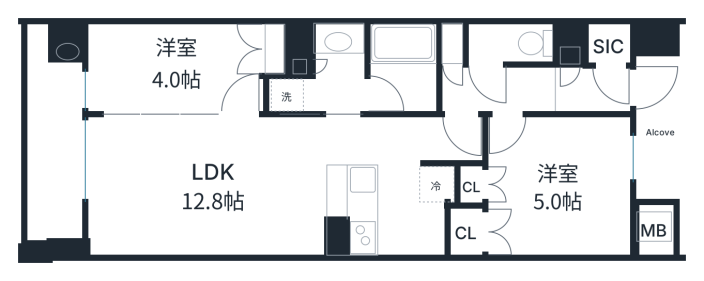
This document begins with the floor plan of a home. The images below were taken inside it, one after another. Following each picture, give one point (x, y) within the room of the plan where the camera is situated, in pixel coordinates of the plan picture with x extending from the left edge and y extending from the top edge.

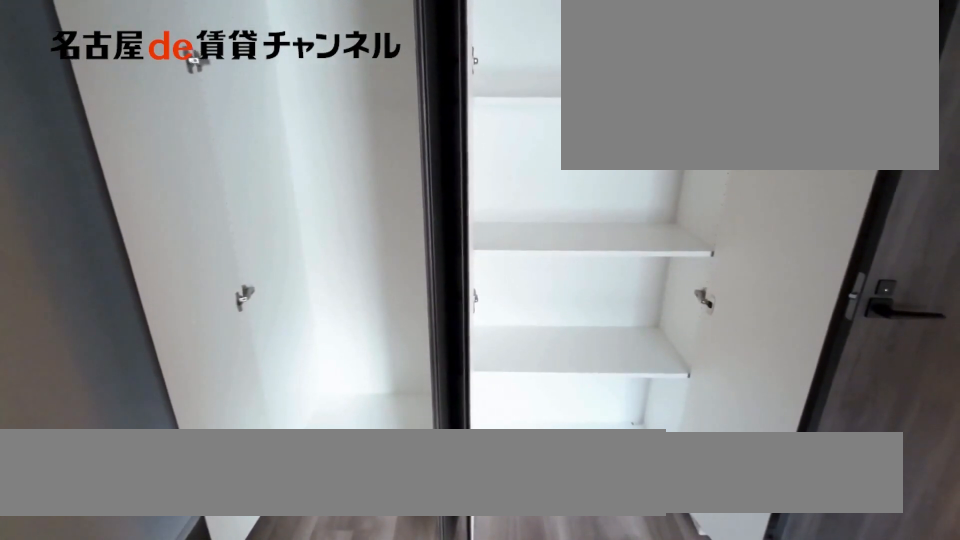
(468, 212)
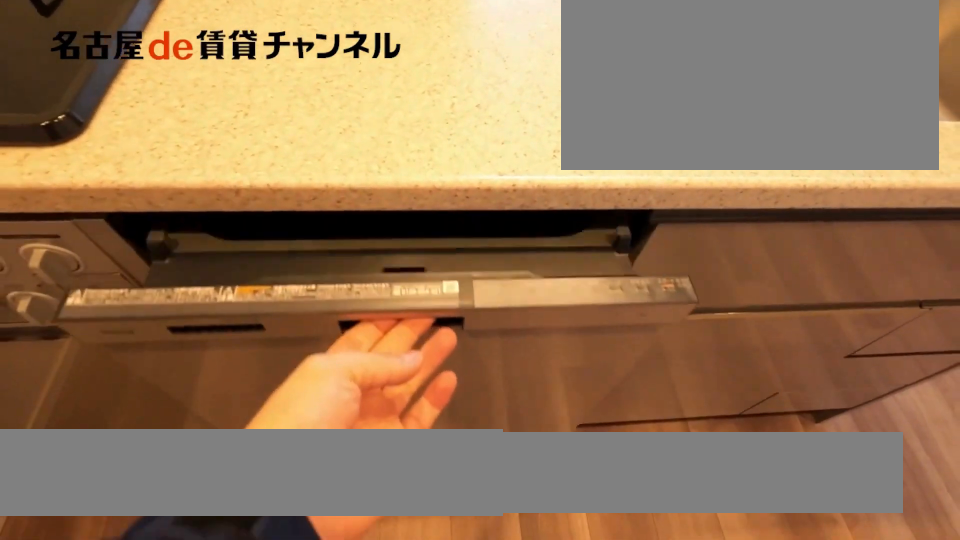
(382, 210)
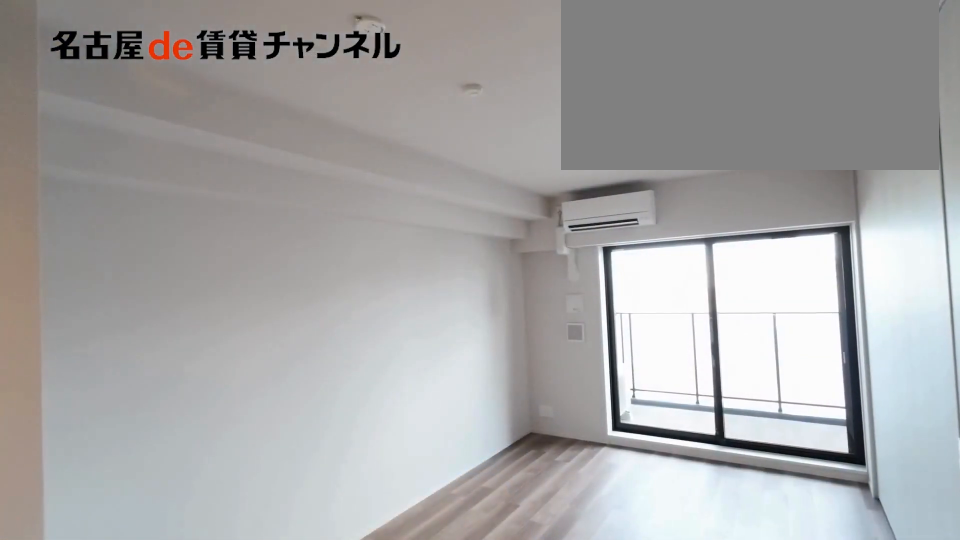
(203, 184)
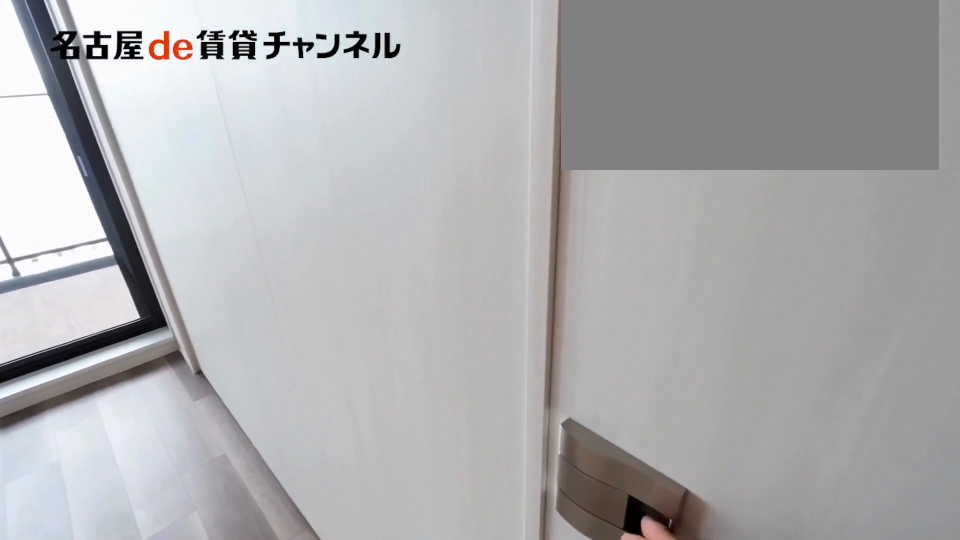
(203, 184)
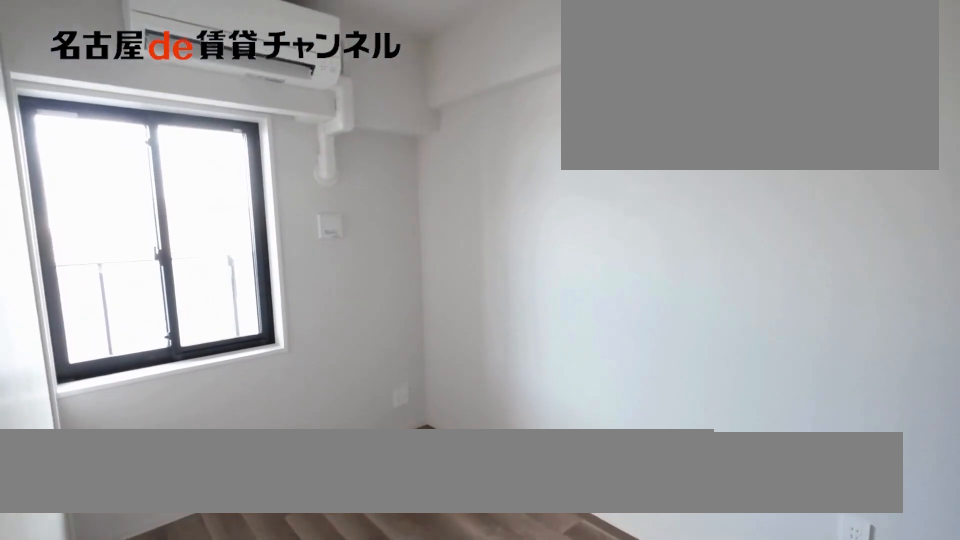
(172, 70)
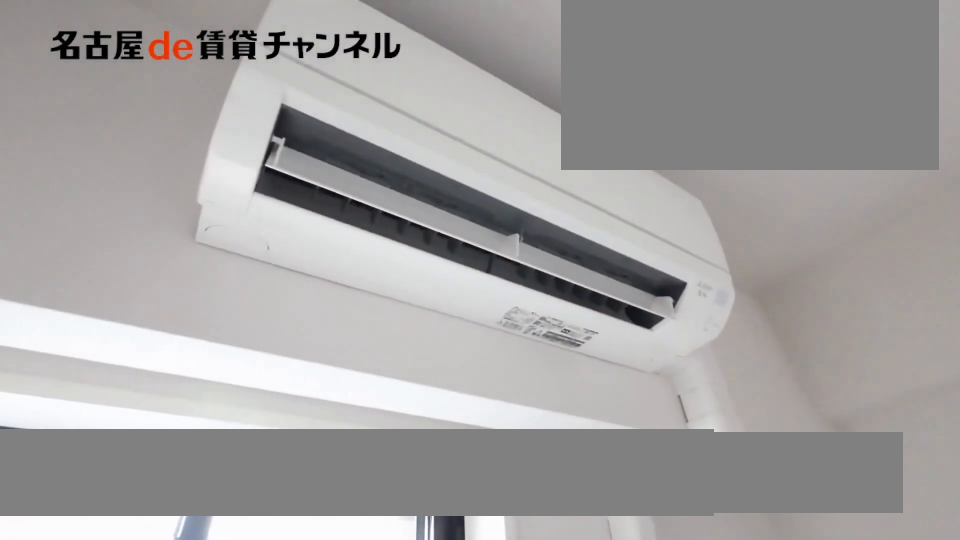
(172, 70)
